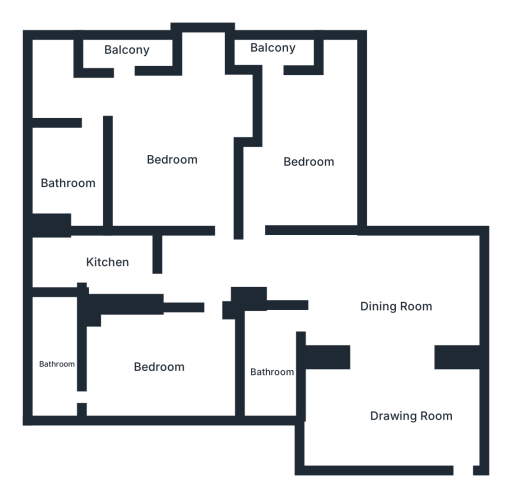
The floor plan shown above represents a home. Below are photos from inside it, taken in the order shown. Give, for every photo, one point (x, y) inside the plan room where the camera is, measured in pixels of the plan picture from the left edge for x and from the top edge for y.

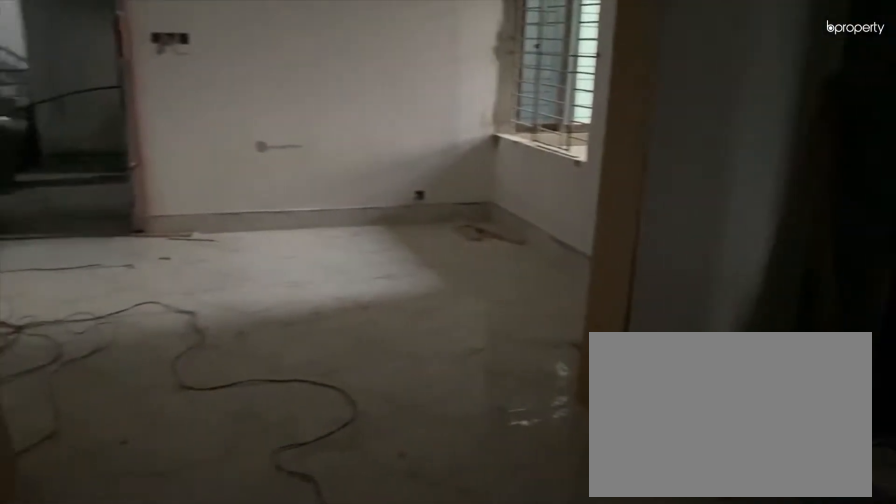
(399, 306)
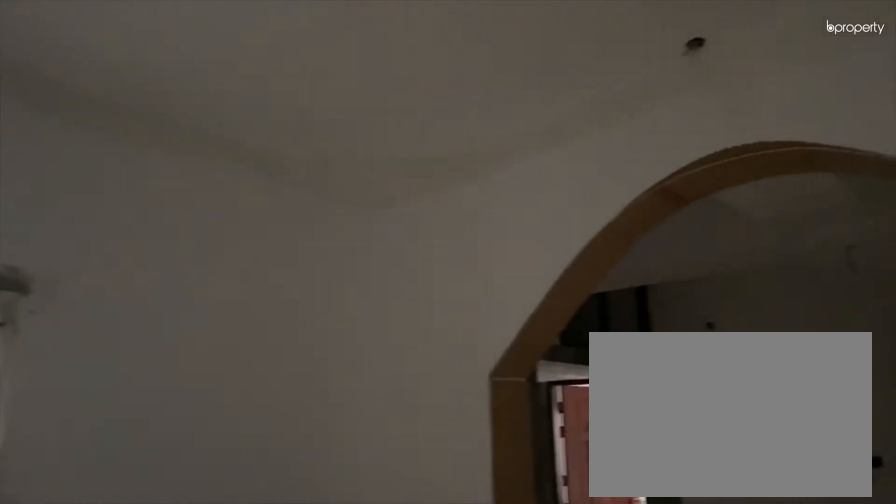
(399, 404)
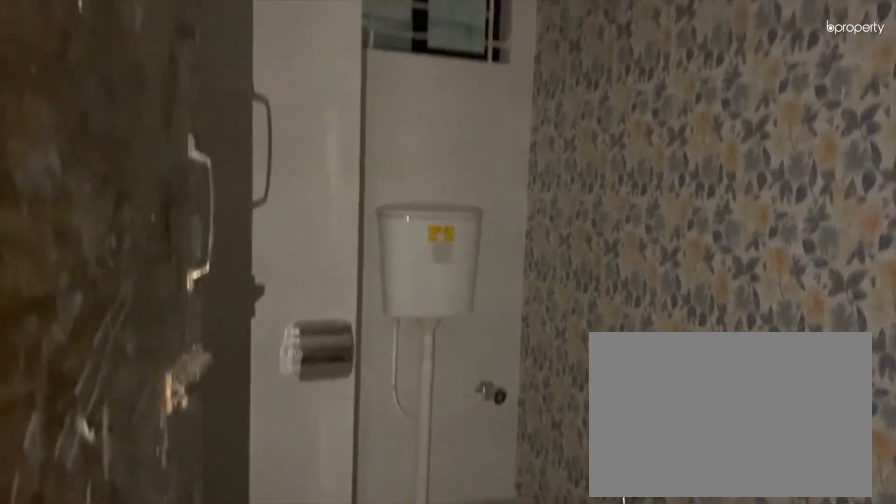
(274, 369)
